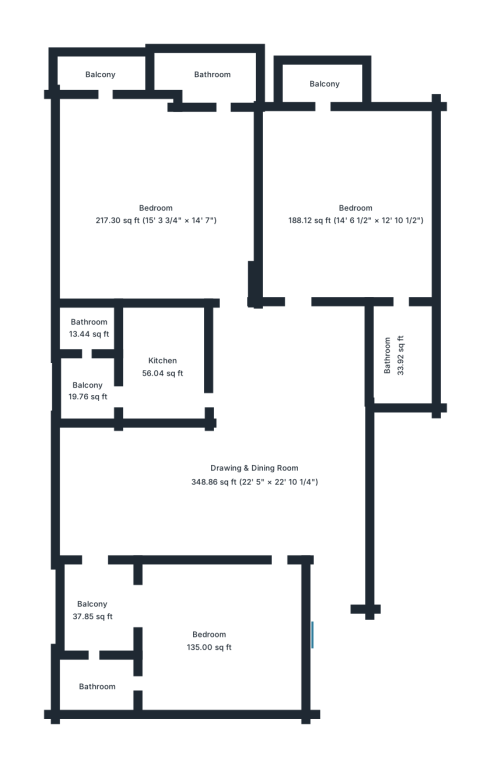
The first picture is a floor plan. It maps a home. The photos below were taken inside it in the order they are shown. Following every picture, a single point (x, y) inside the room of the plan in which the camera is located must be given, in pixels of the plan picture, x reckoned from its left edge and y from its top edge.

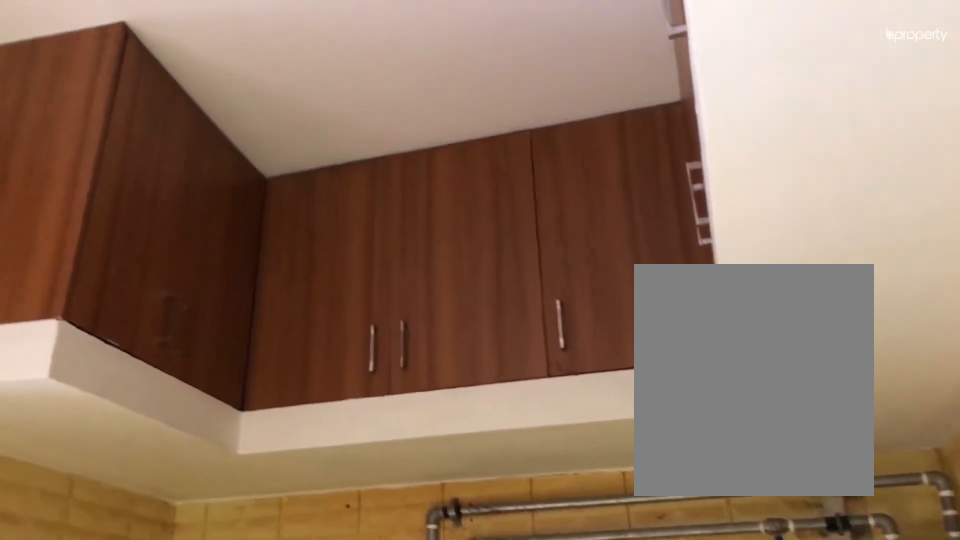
(161, 357)
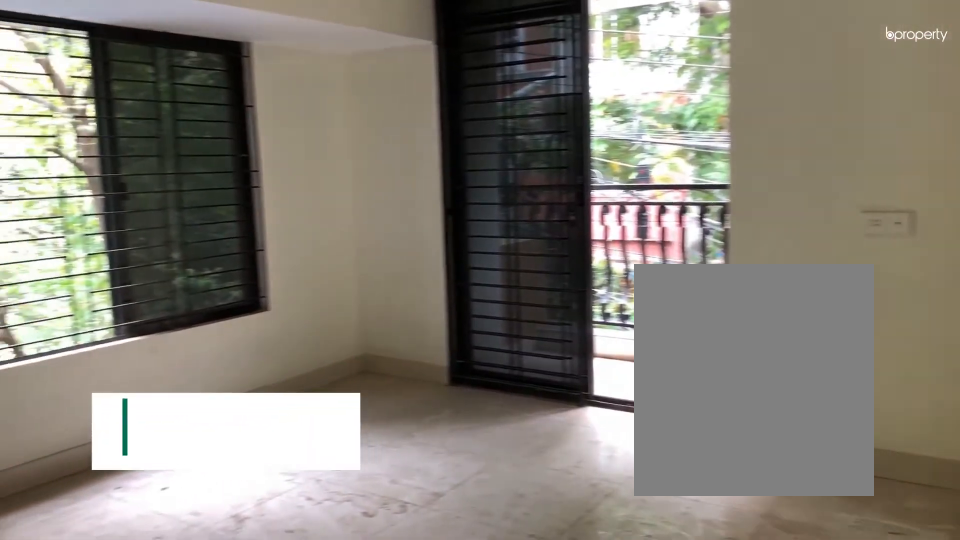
(154, 212)
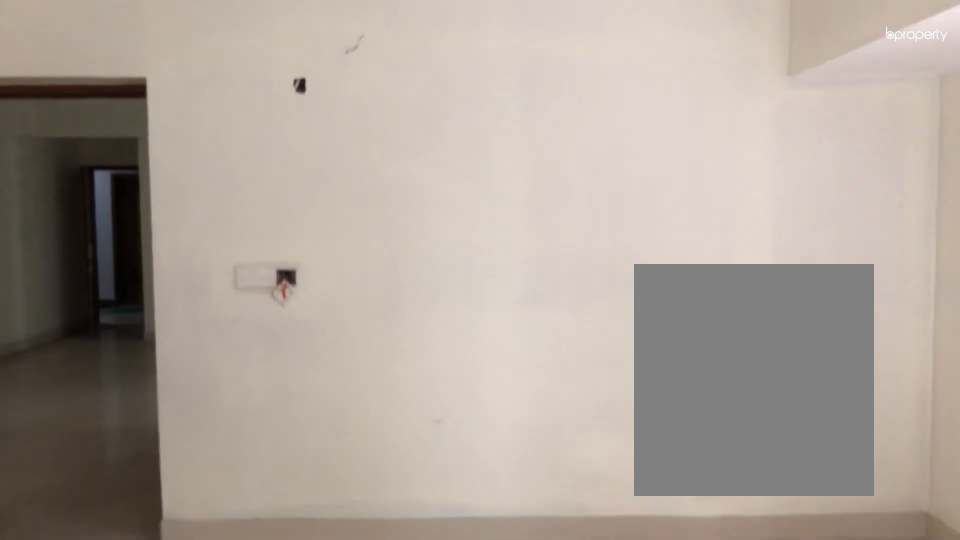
(154, 212)
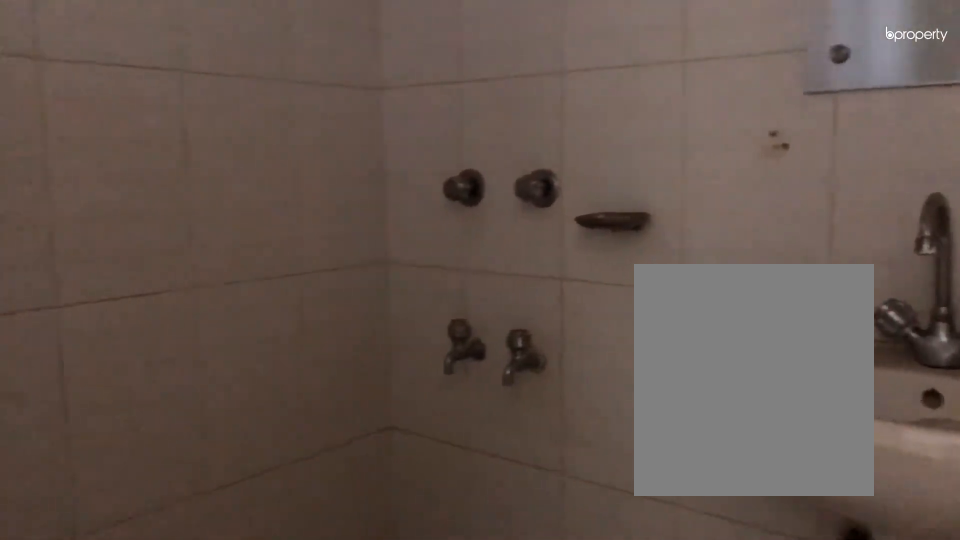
(213, 84)
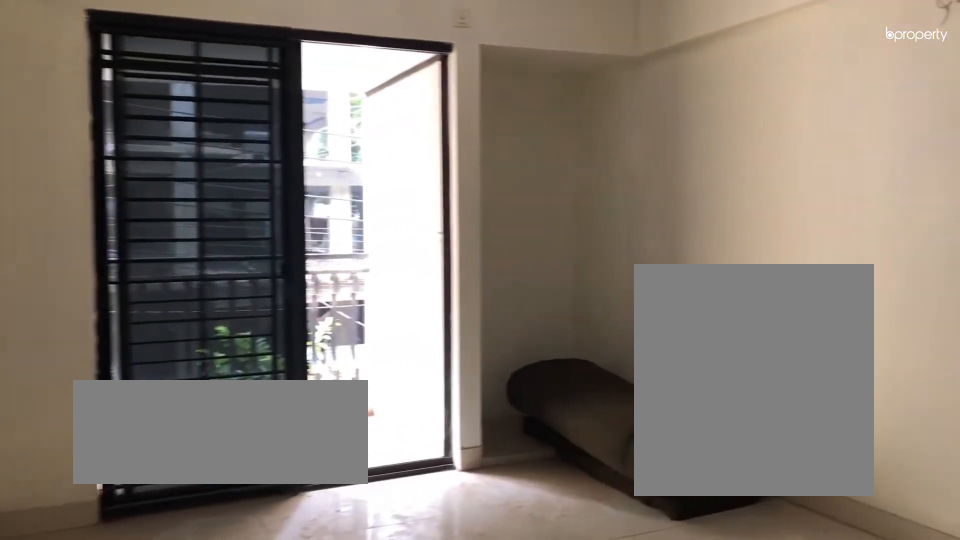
(355, 212)
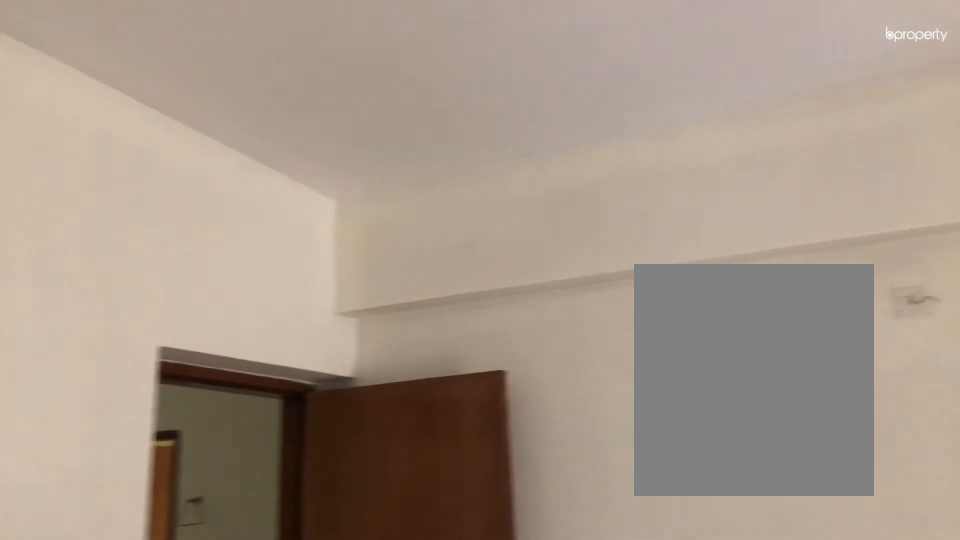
(355, 212)
